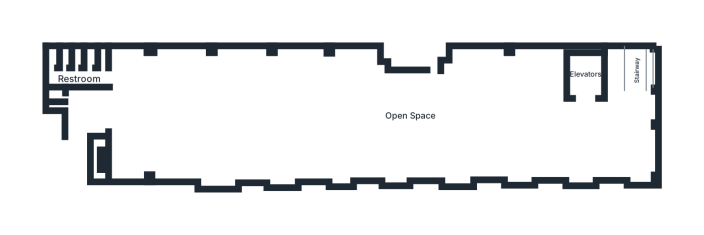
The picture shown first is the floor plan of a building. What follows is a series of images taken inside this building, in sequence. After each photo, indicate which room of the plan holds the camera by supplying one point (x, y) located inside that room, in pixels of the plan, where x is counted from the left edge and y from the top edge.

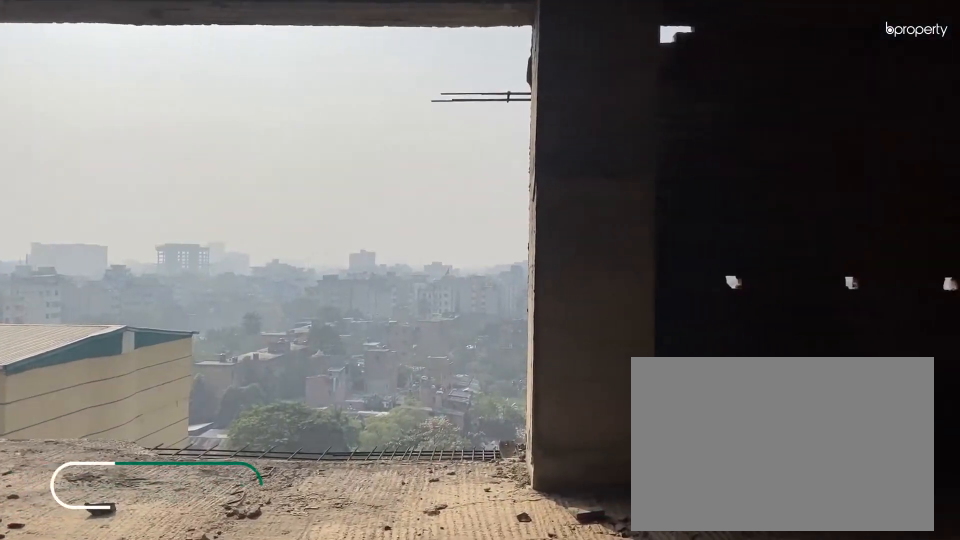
(633, 146)
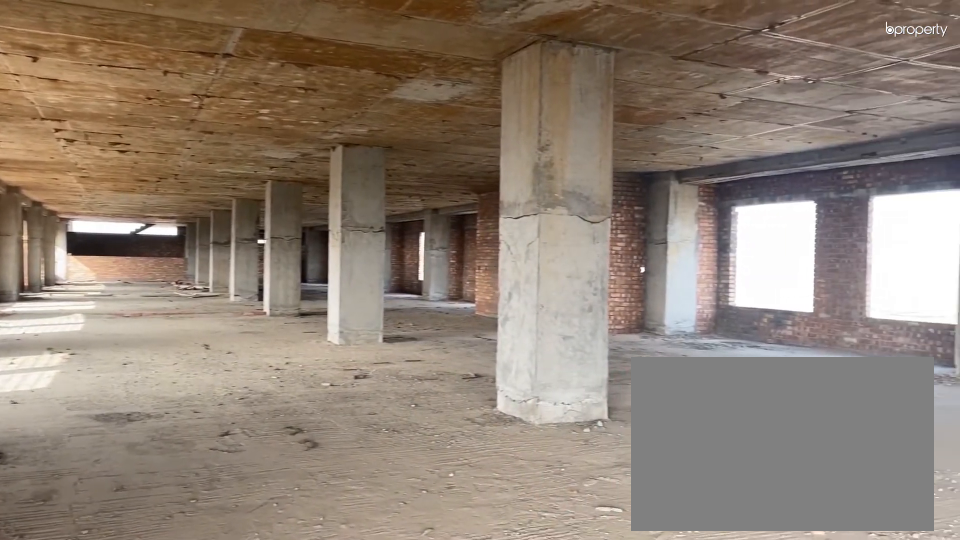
(523, 118)
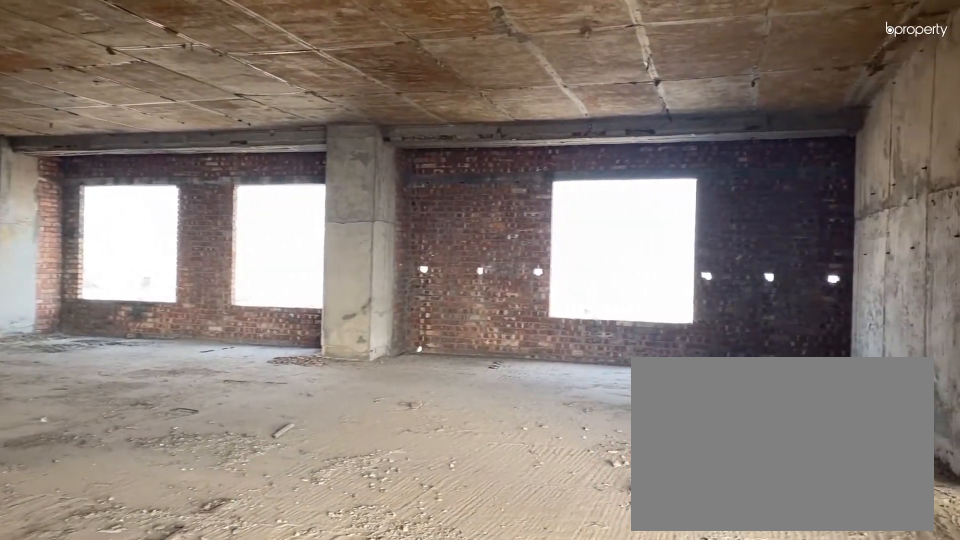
(523, 118)
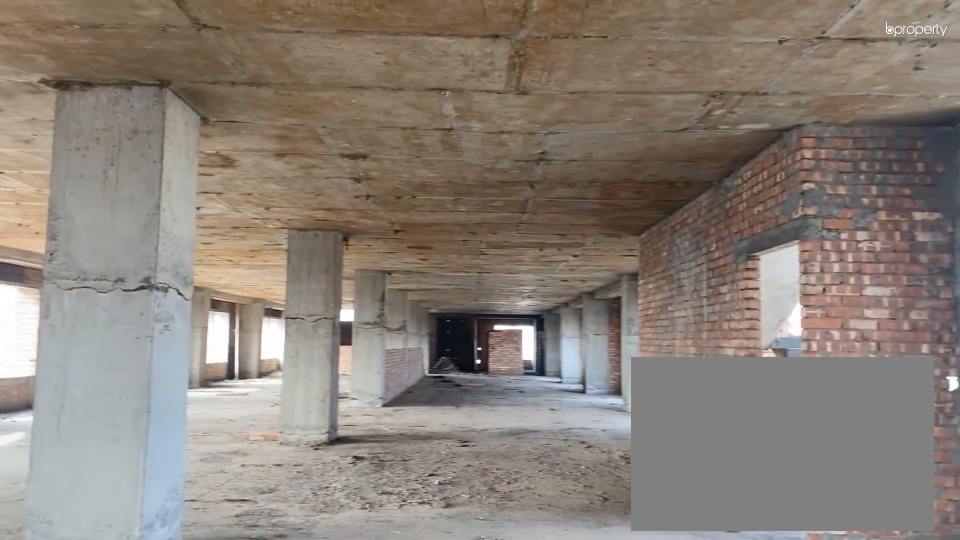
(445, 97)
